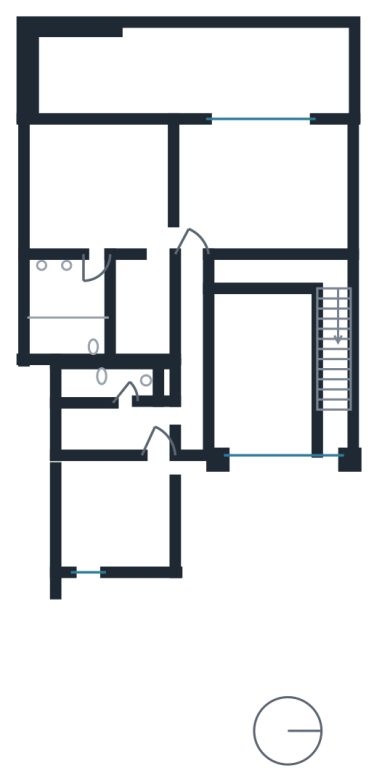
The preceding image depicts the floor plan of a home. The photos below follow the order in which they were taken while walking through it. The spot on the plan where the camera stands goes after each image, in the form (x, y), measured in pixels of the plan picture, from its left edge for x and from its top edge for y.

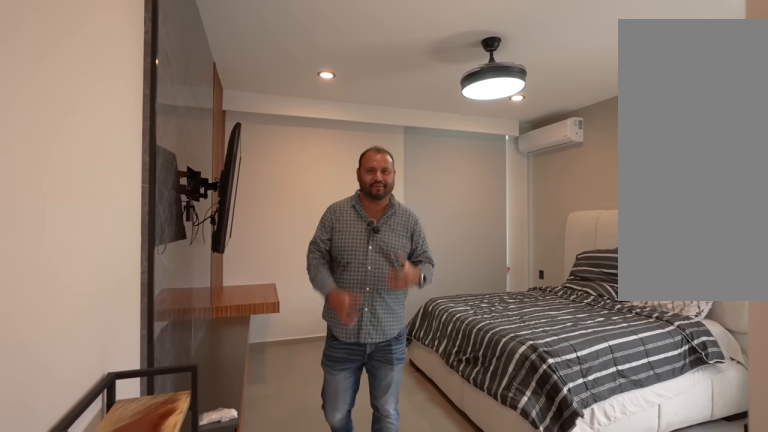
(146, 486)
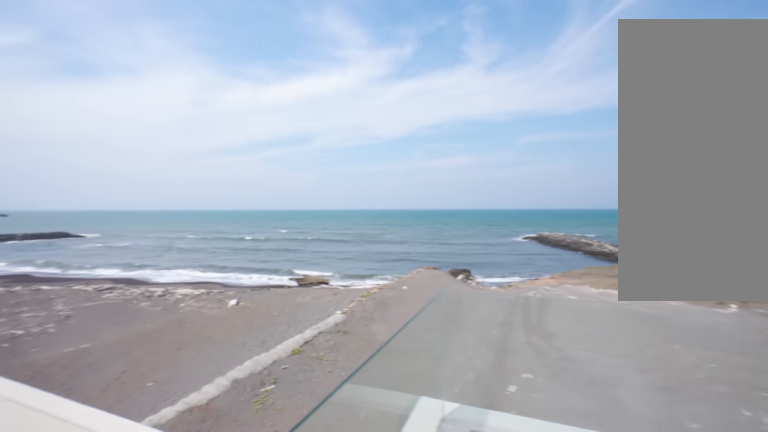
(287, 51)
